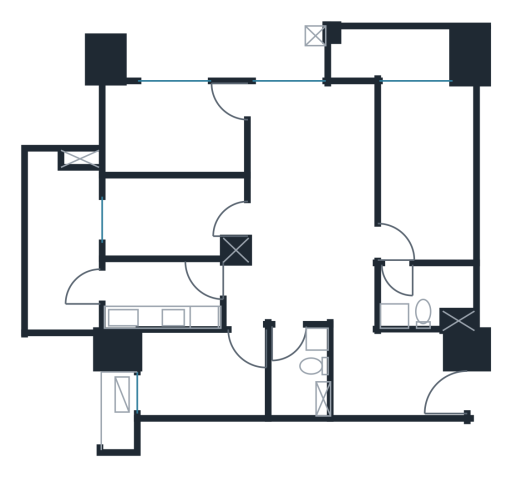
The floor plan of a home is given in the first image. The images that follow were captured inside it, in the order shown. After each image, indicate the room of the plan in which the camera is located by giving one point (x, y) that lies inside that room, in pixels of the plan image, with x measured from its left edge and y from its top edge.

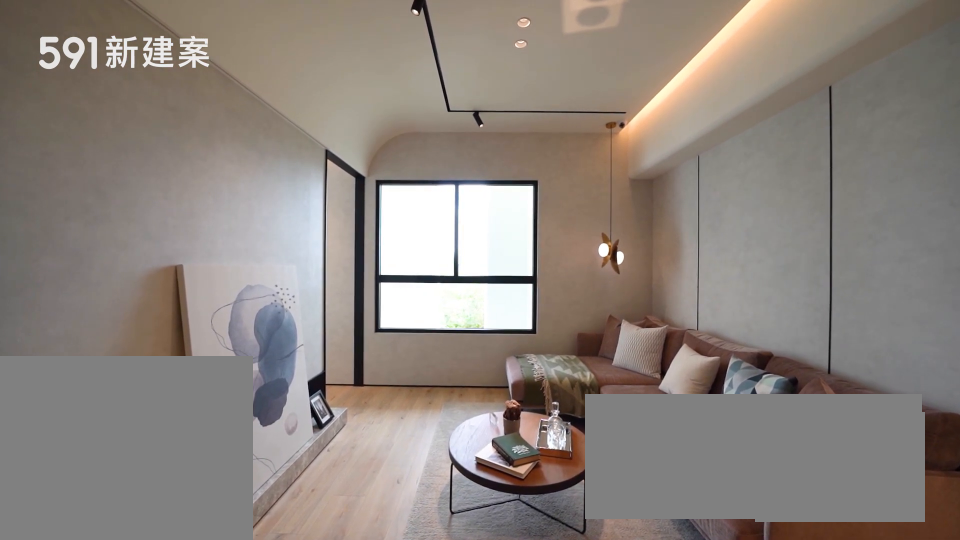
(311, 146)
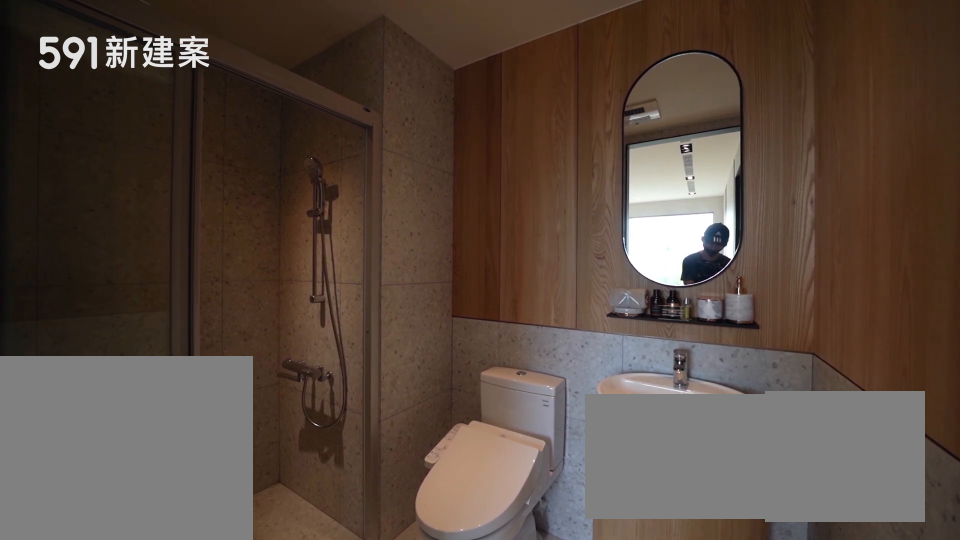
(424, 297)
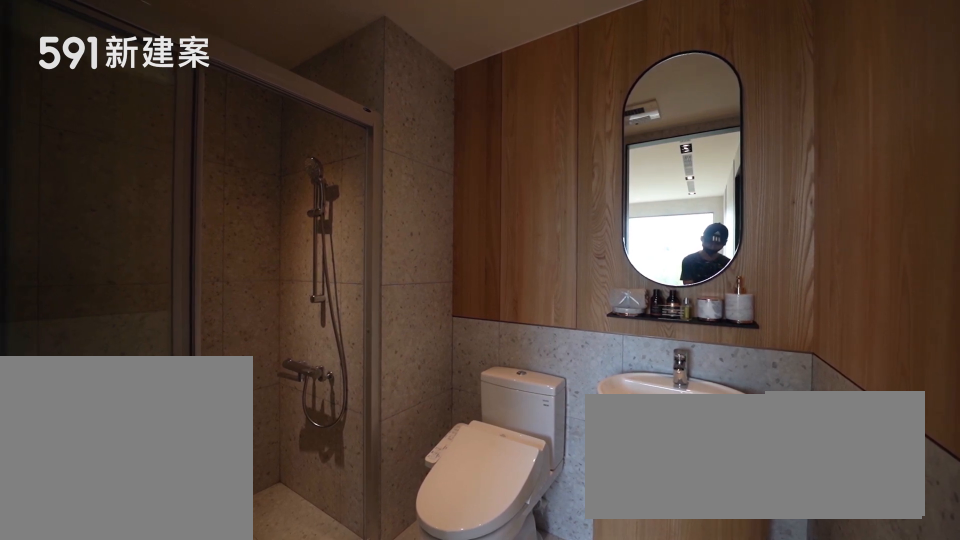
(424, 297)
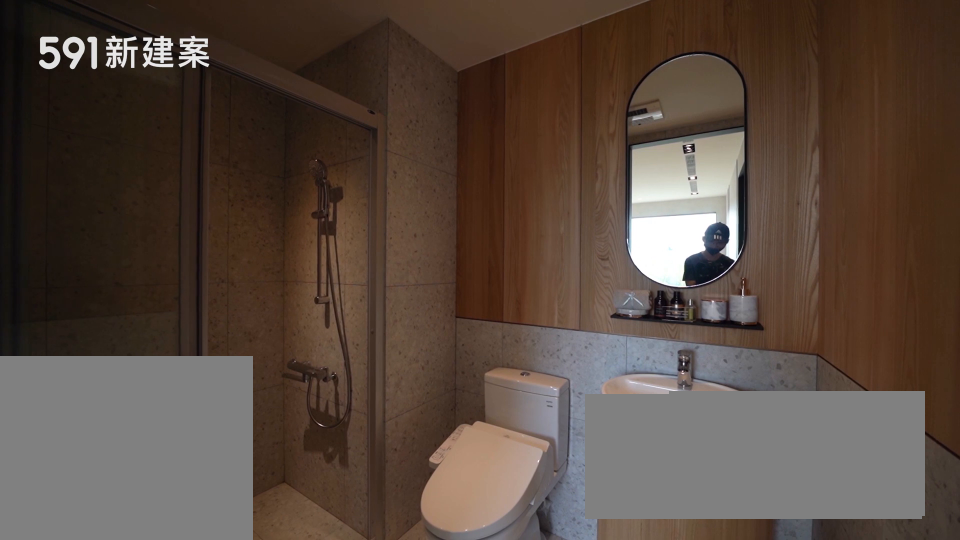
(424, 297)
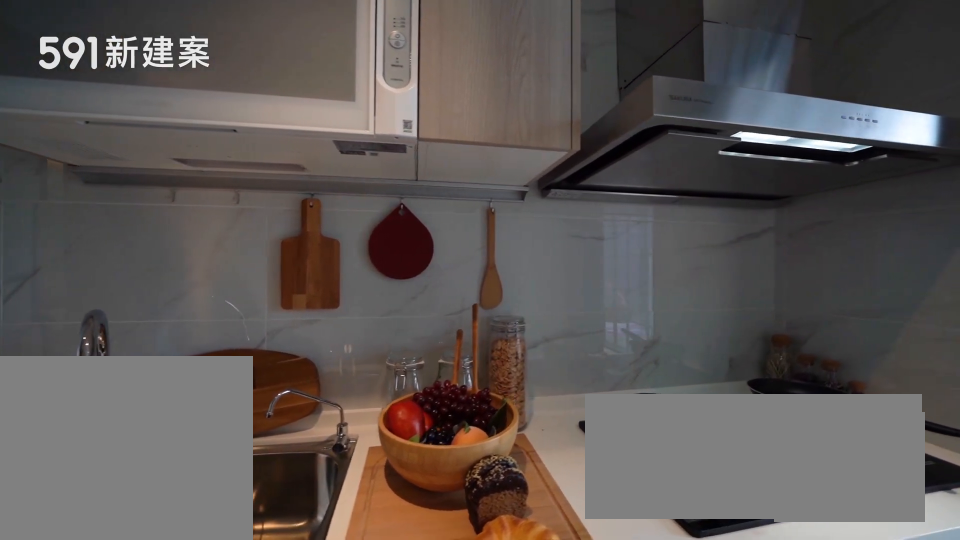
(160, 295)
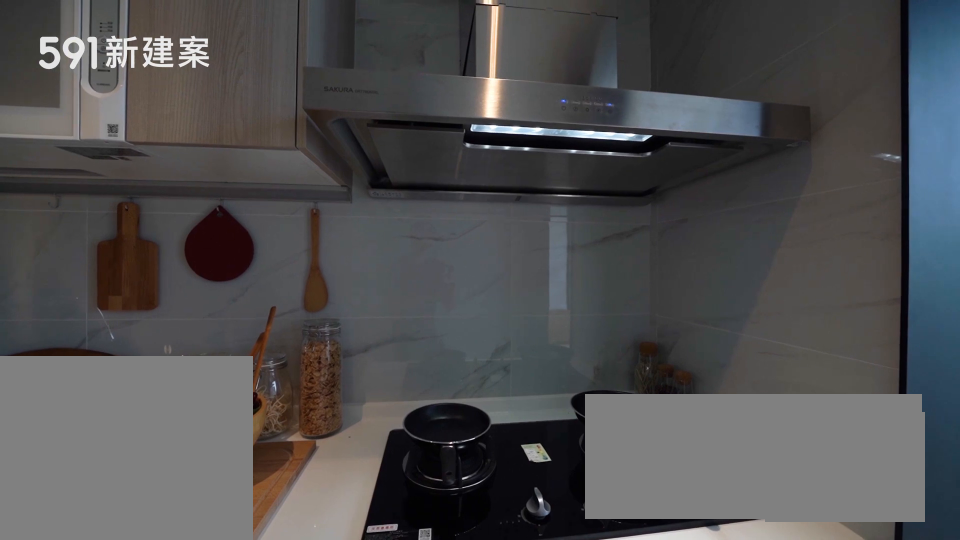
(160, 295)
